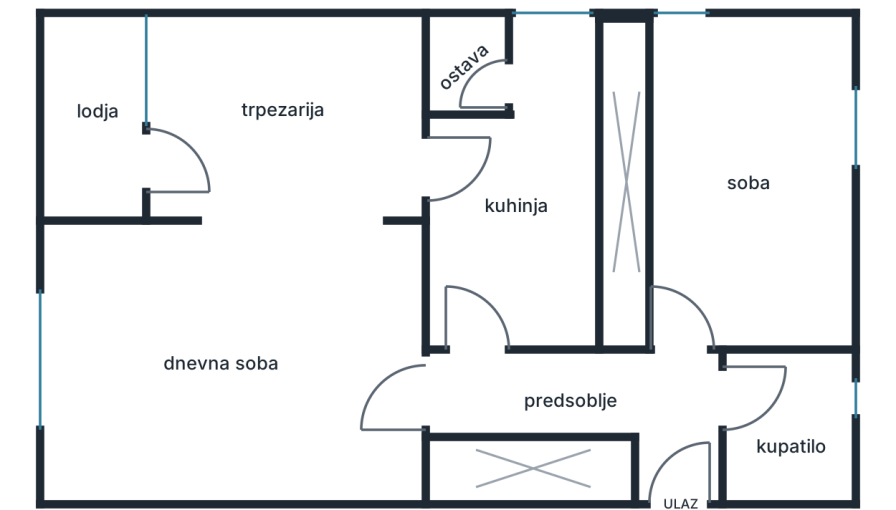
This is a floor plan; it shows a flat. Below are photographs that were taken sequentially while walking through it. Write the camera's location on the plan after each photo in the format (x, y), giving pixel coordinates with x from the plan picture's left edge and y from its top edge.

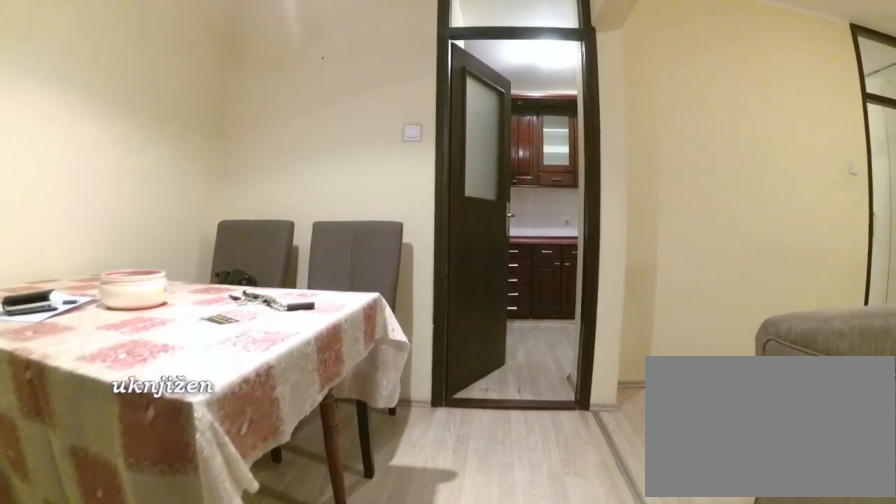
(212, 164)
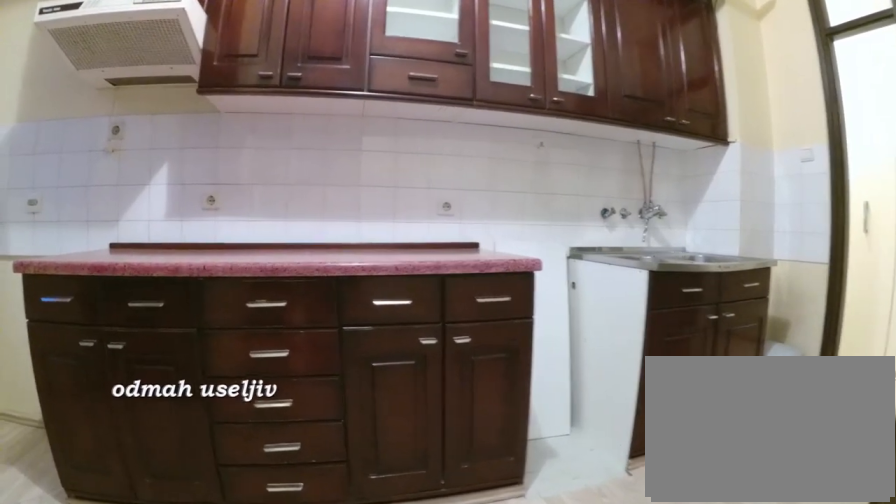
(454, 161)
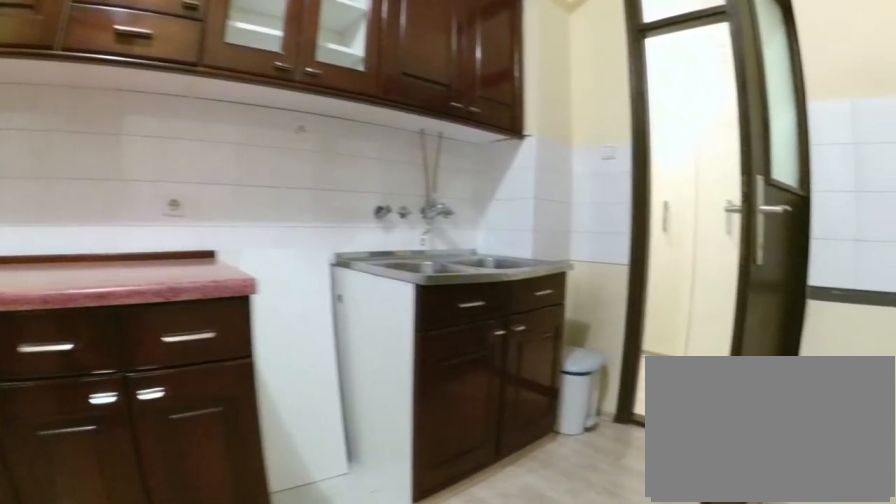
(539, 150)
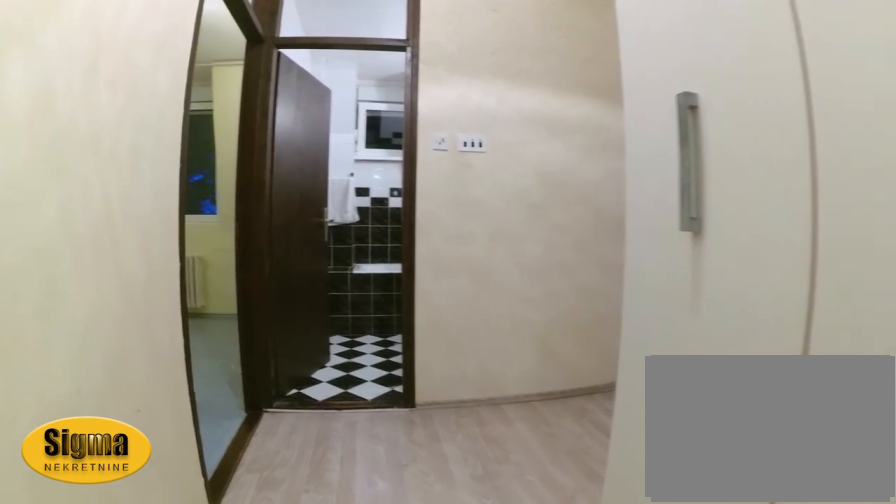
(499, 389)
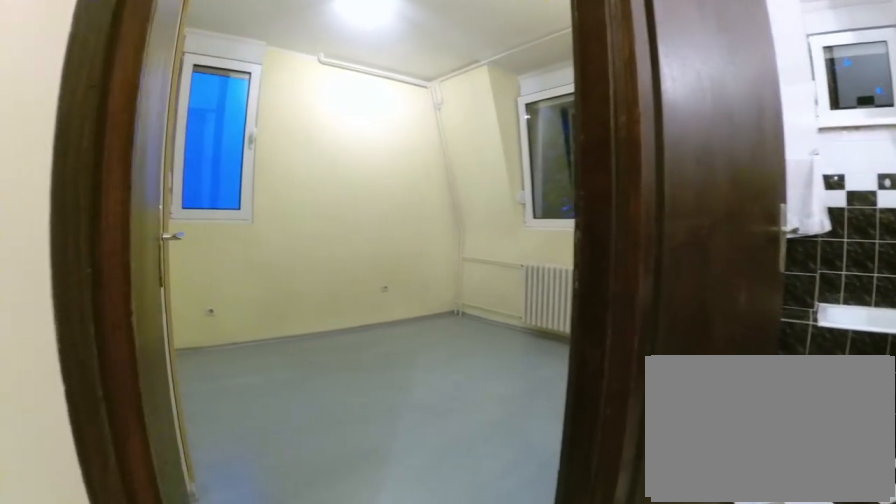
(626, 393)
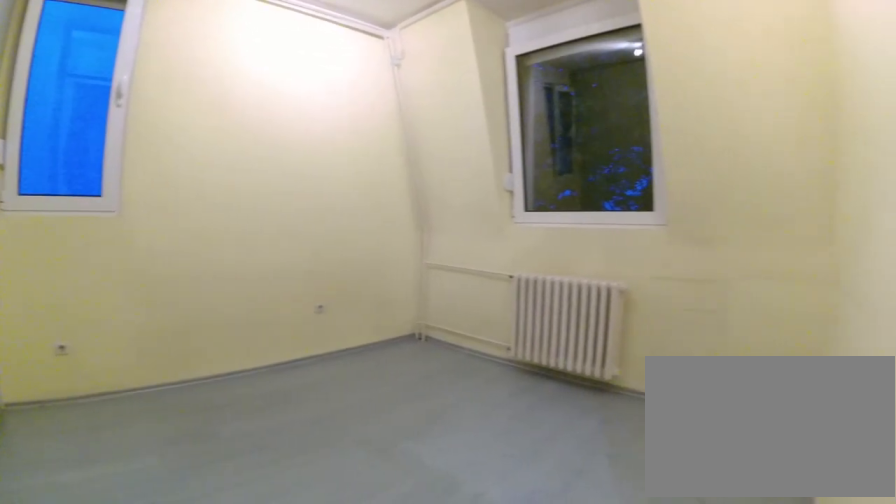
(677, 332)
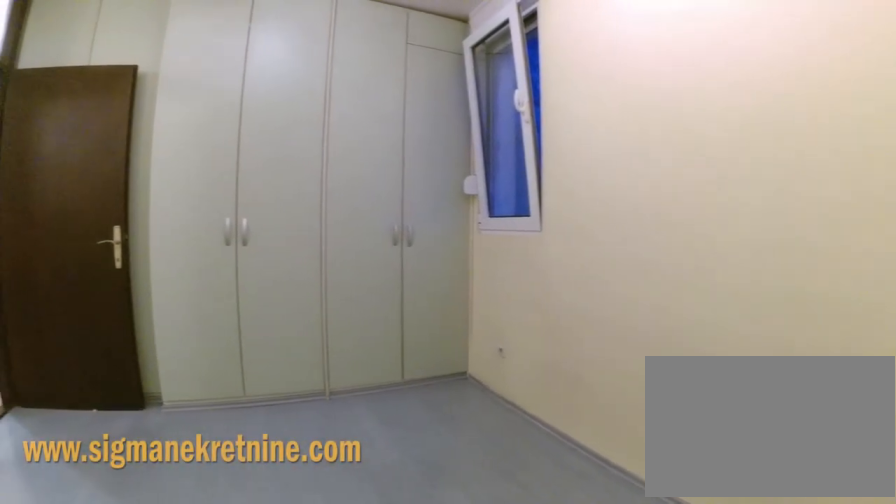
(824, 273)
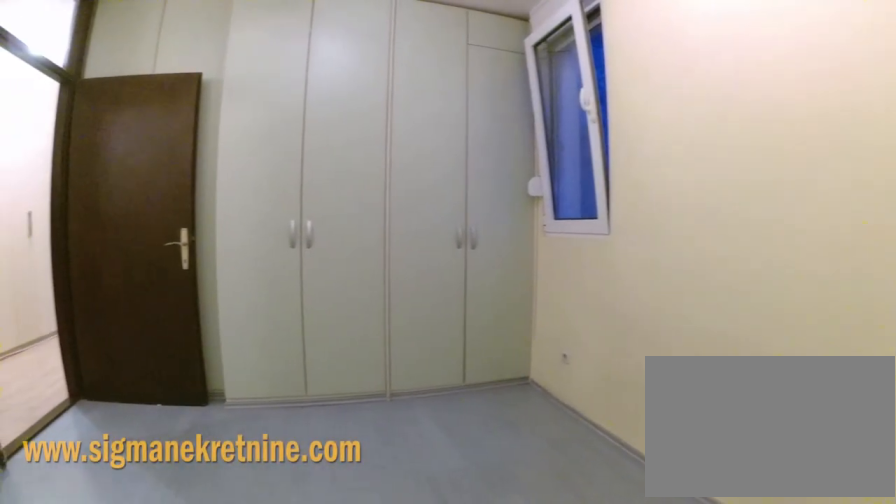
(825, 269)
